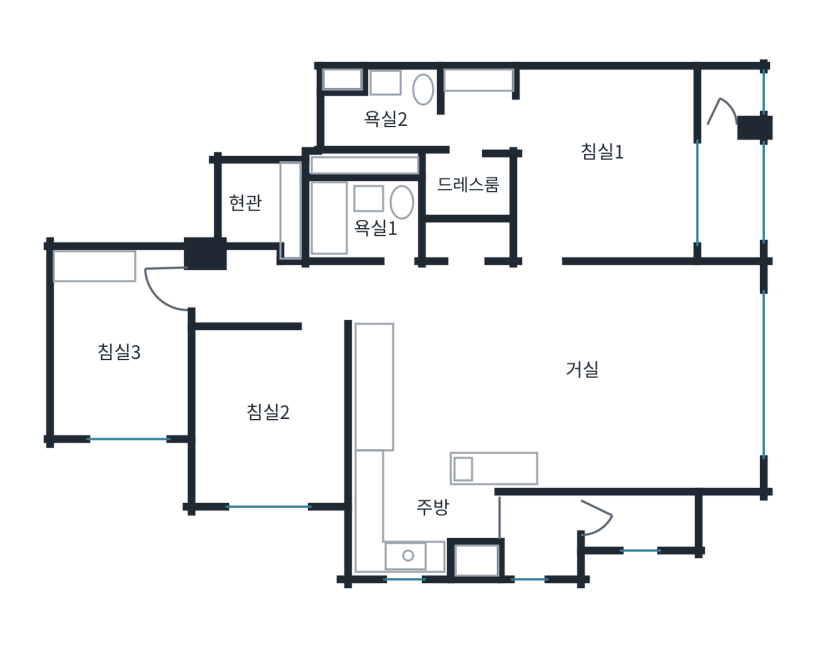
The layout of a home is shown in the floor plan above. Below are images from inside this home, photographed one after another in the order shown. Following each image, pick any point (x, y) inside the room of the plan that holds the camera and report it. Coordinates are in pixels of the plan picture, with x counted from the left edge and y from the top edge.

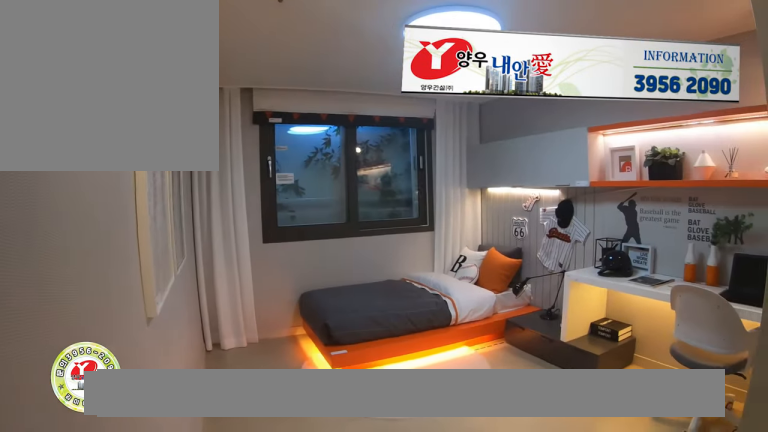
(268, 479)
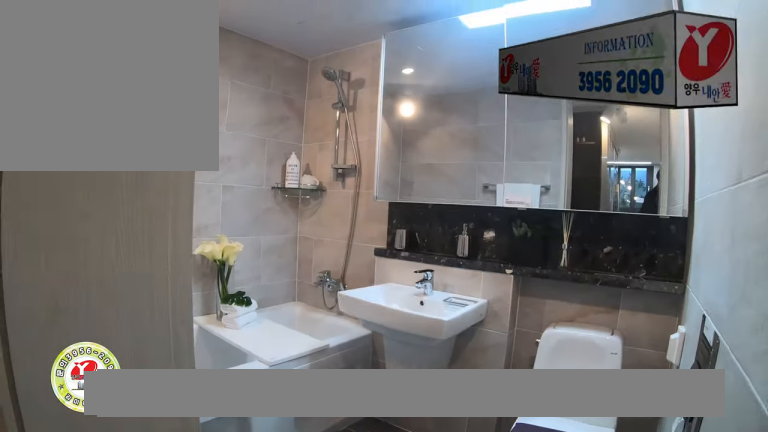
(375, 202)
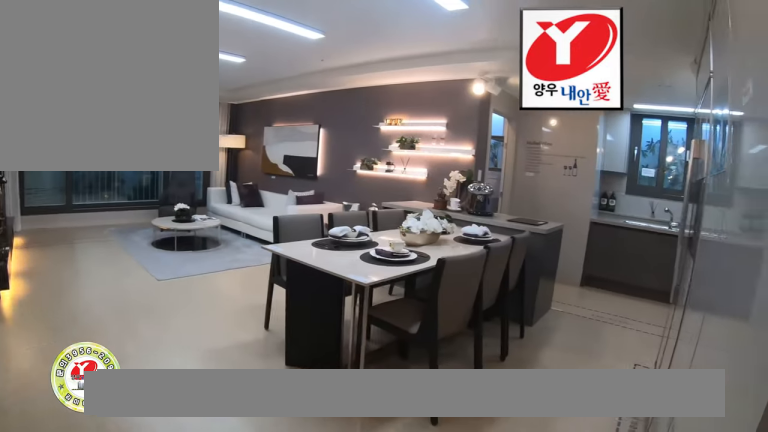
(595, 392)
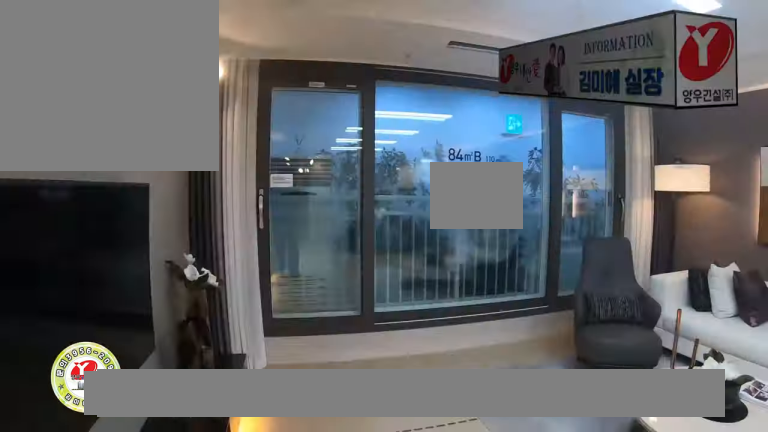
(595, 399)
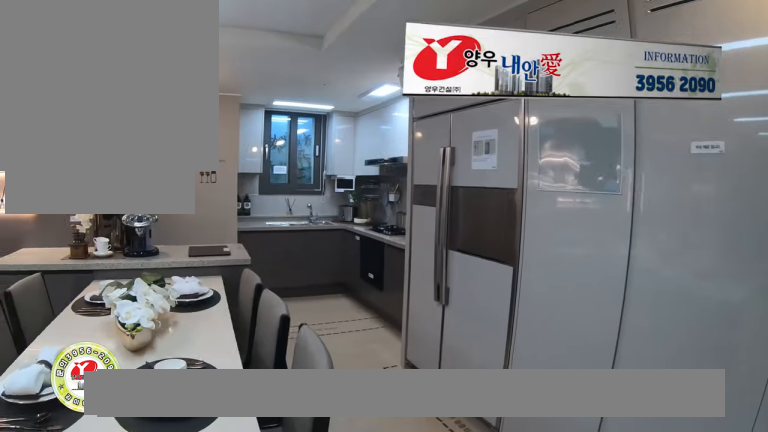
(438, 516)
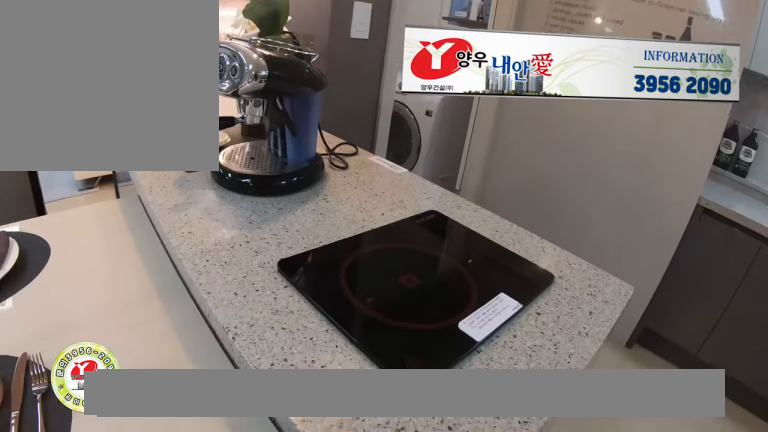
(438, 516)
